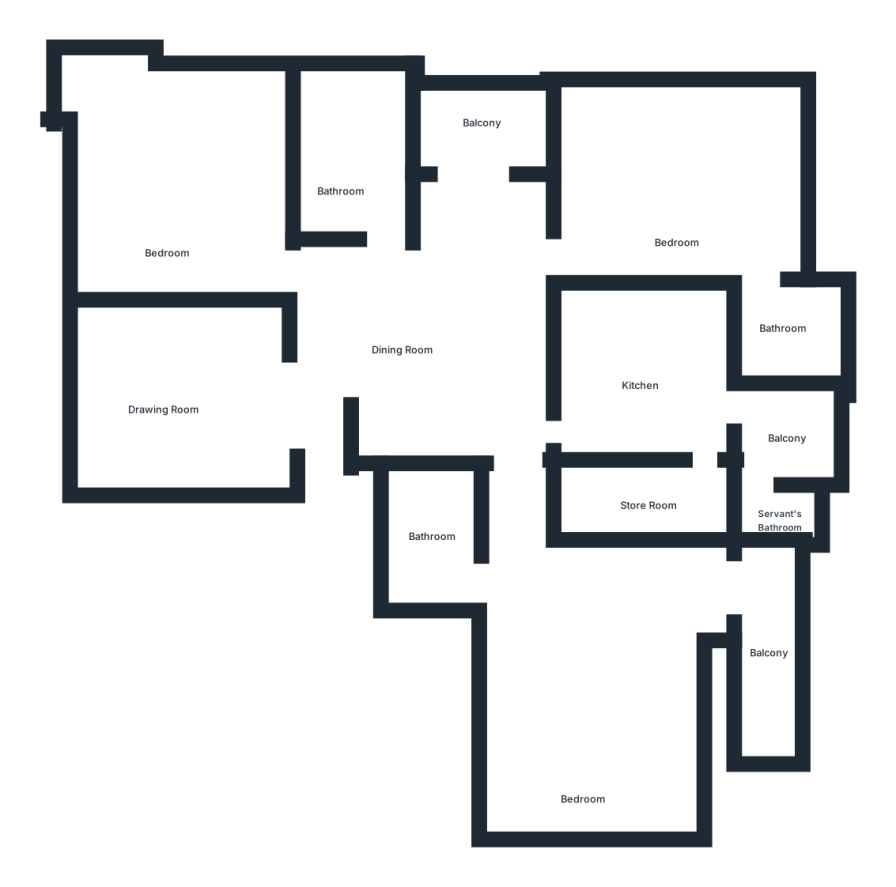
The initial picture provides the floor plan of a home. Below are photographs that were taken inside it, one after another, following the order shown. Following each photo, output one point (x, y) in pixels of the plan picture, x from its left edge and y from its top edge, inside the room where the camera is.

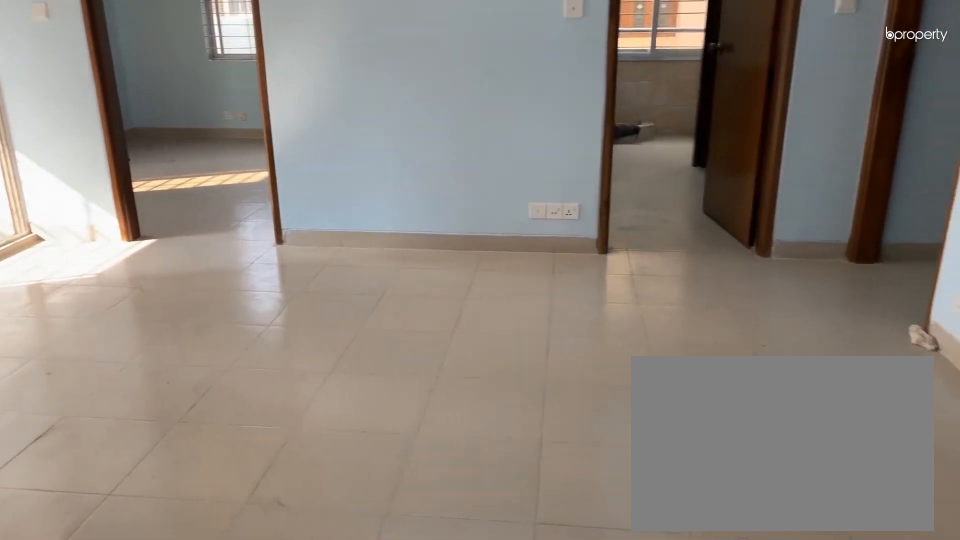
(419, 343)
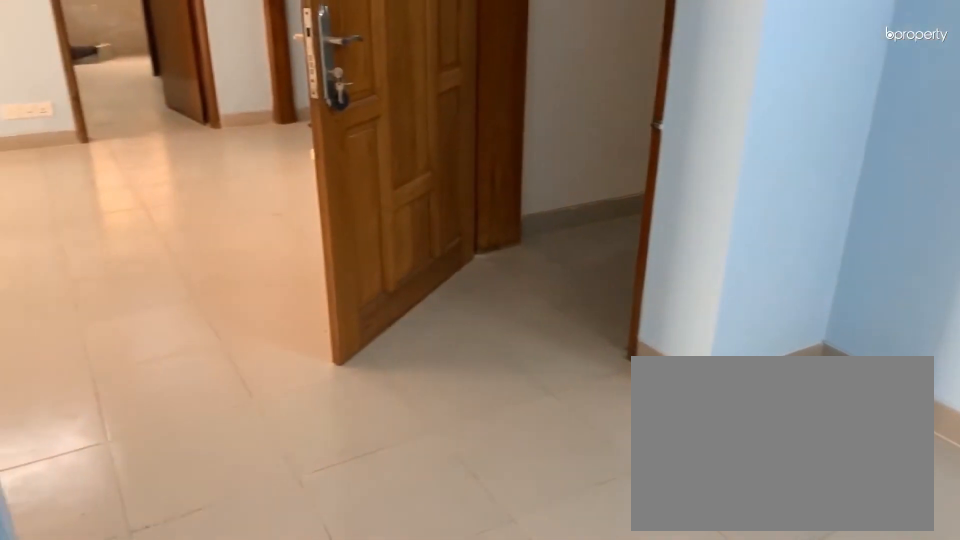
(161, 387)
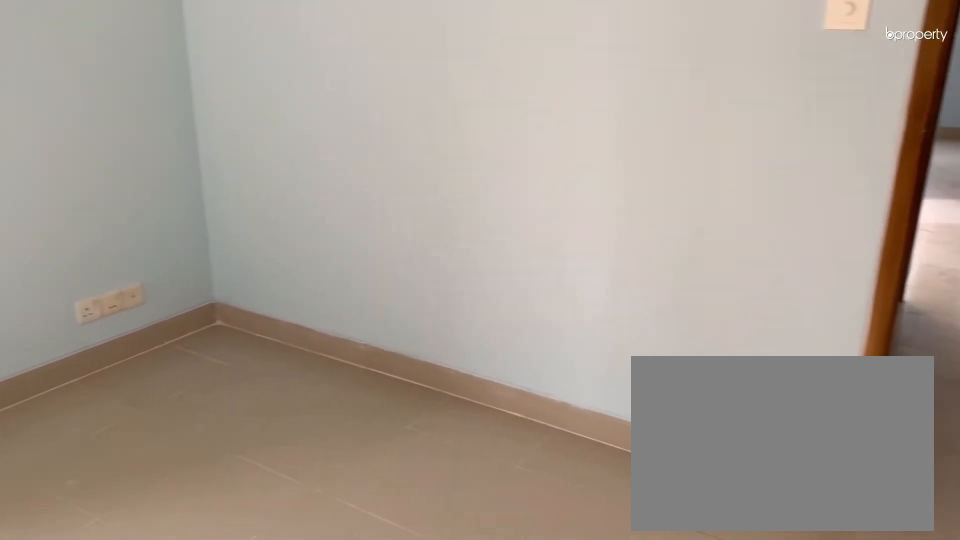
(168, 205)
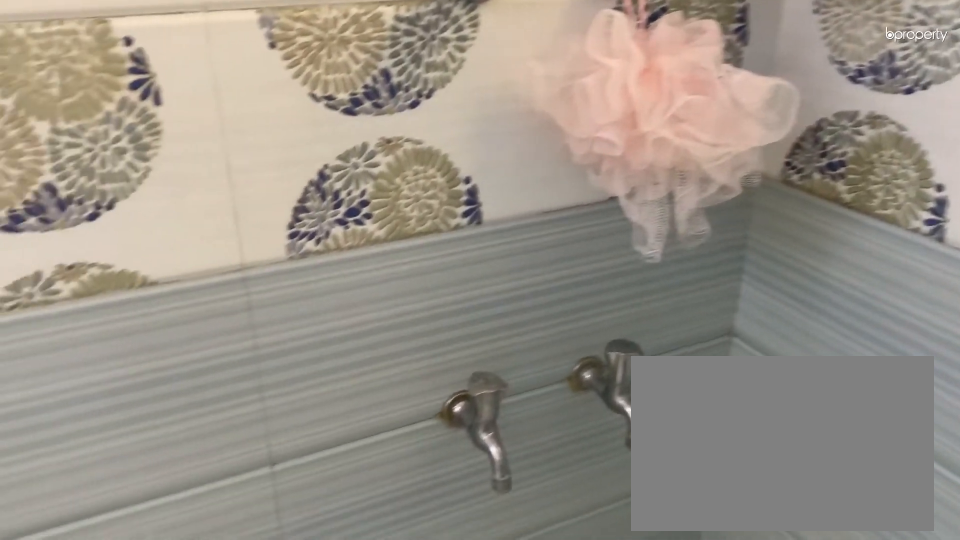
(343, 173)
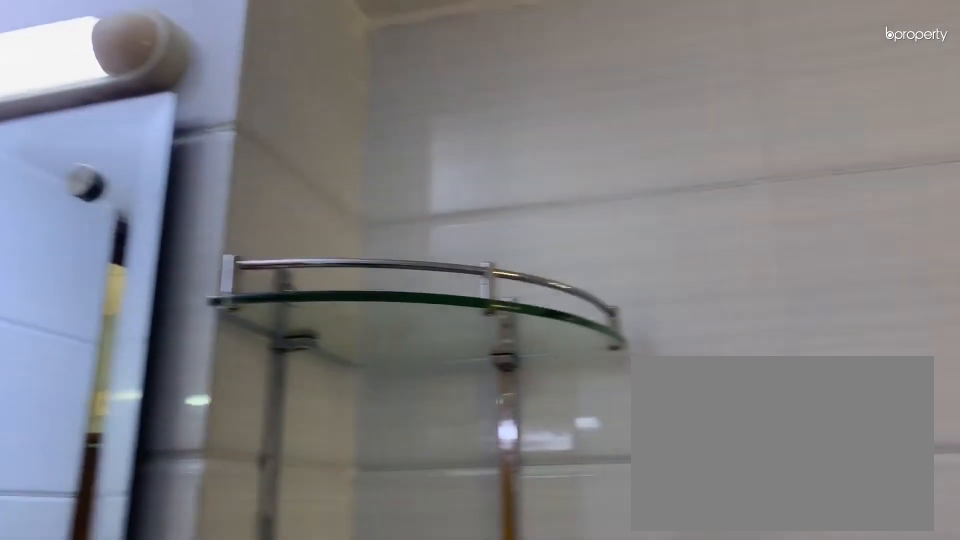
(343, 173)
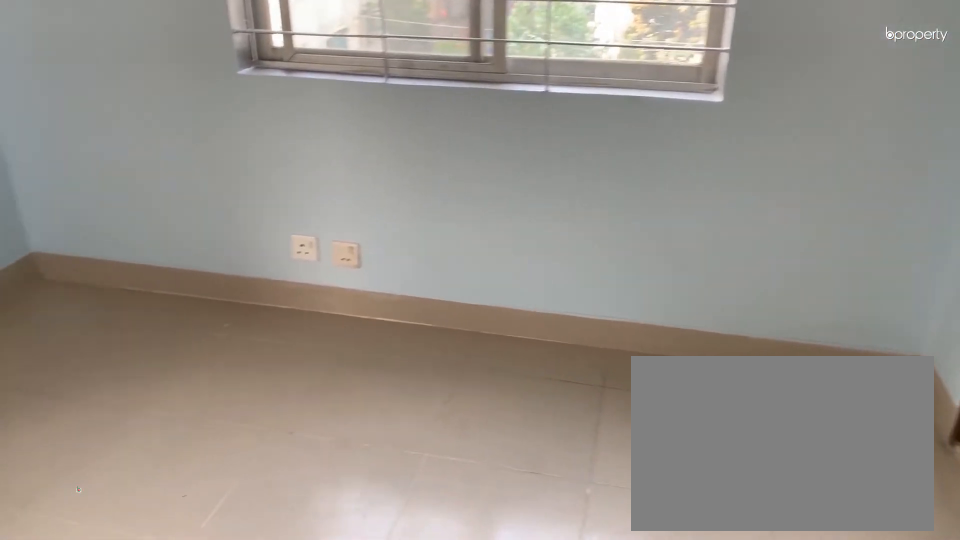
(682, 192)
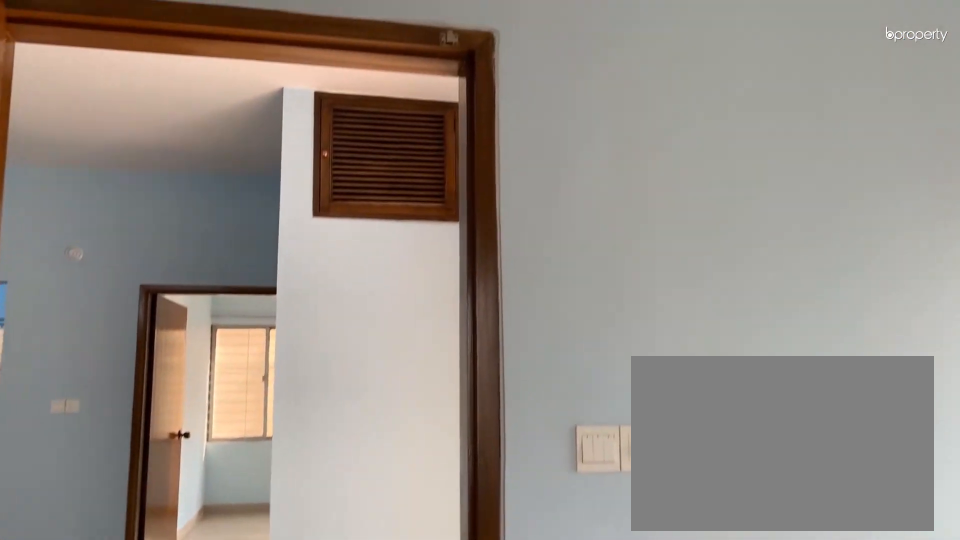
(682, 192)
